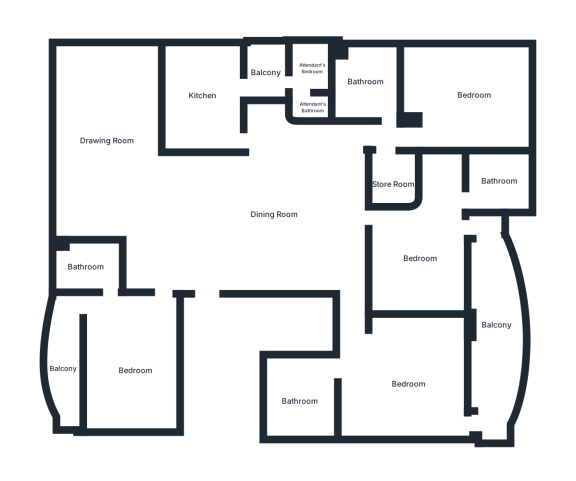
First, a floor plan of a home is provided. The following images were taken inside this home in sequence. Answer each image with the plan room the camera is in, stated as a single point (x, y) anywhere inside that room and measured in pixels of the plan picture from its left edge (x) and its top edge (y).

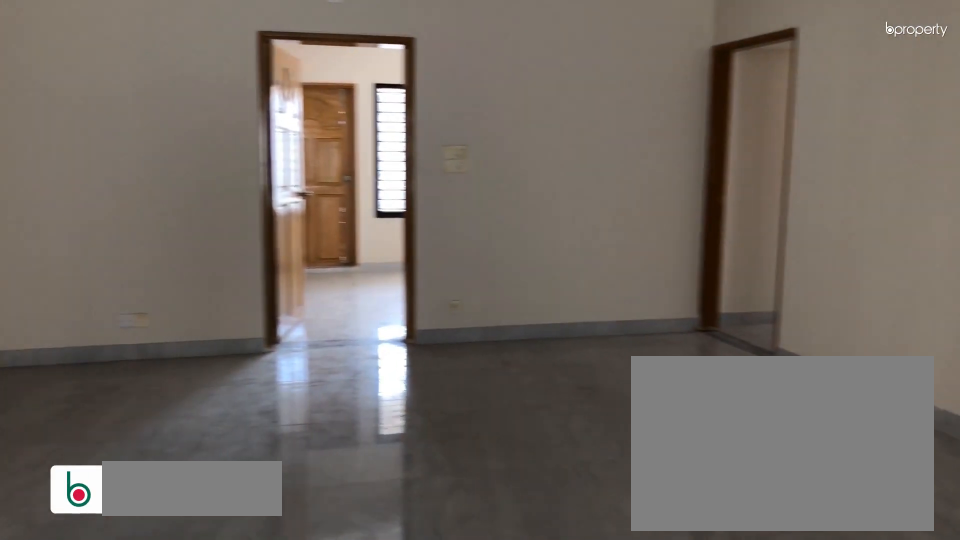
(275, 213)
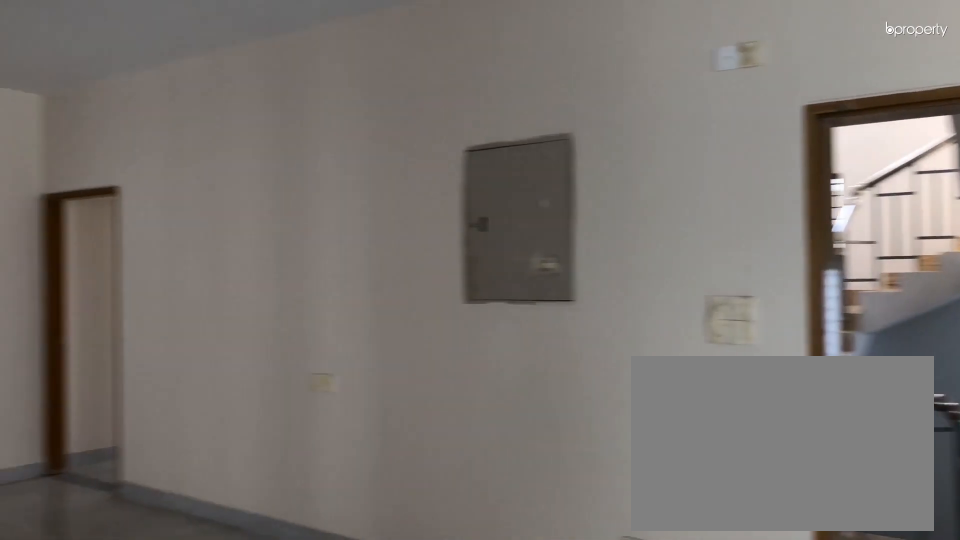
(275, 213)
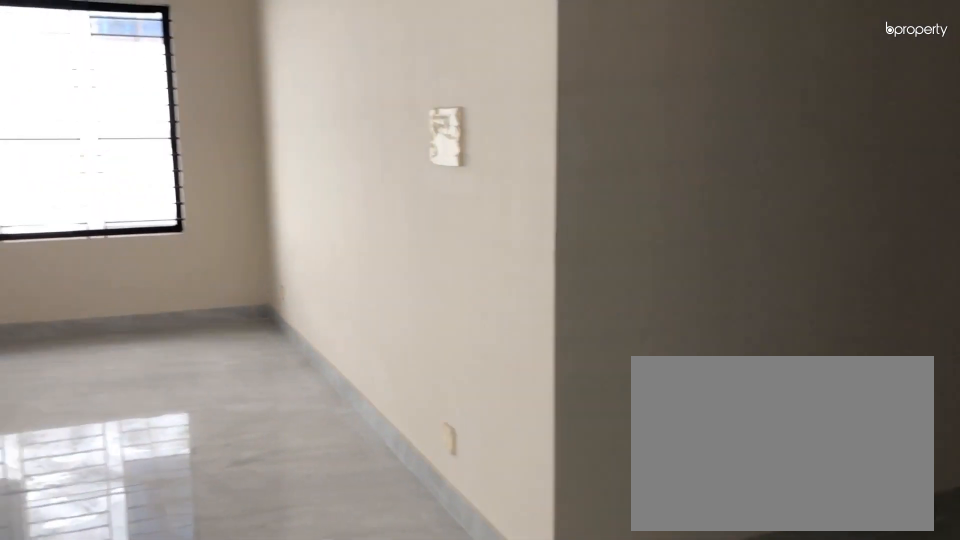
(104, 125)
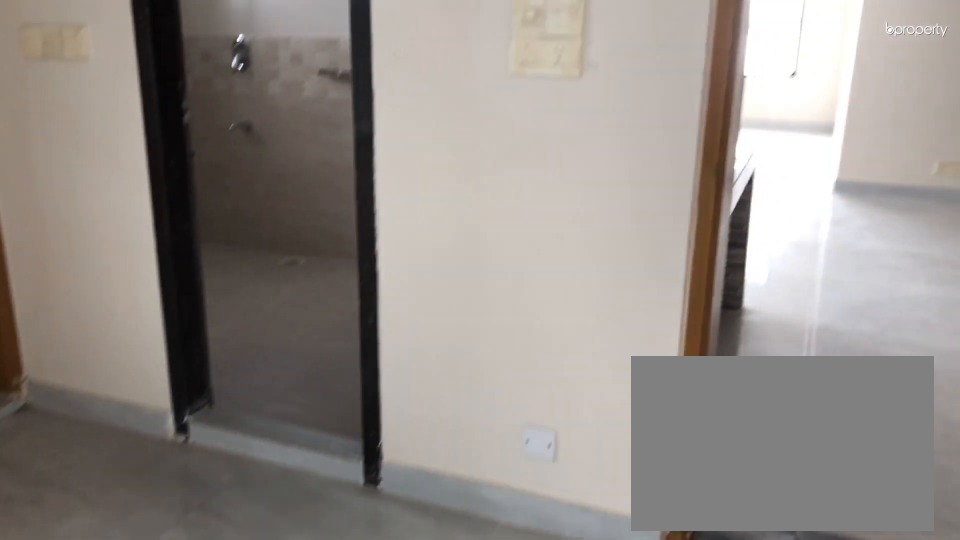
(130, 371)
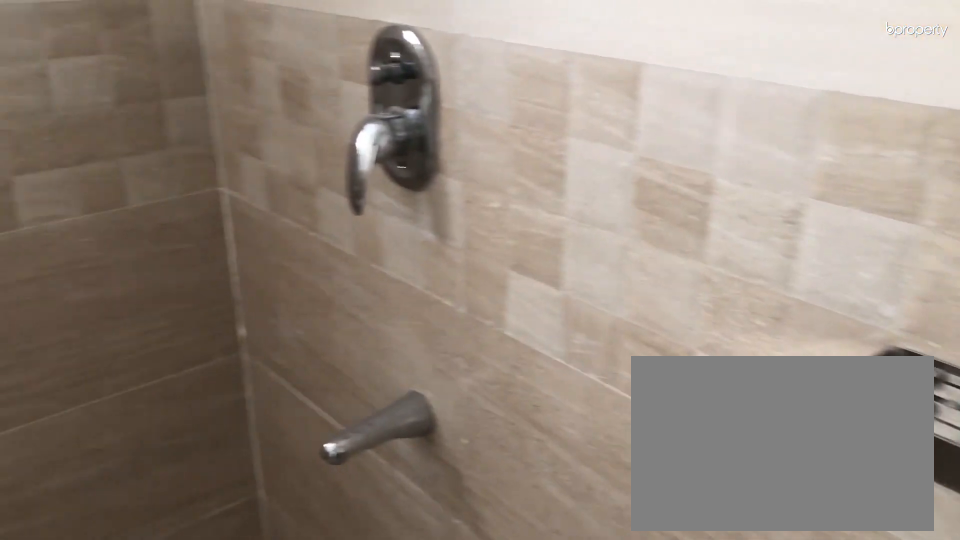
(88, 266)
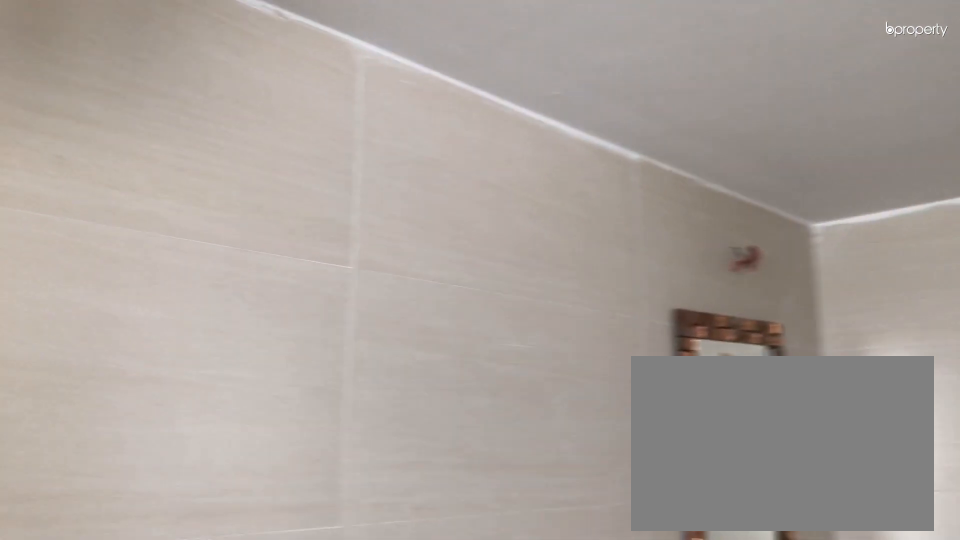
(88, 266)
